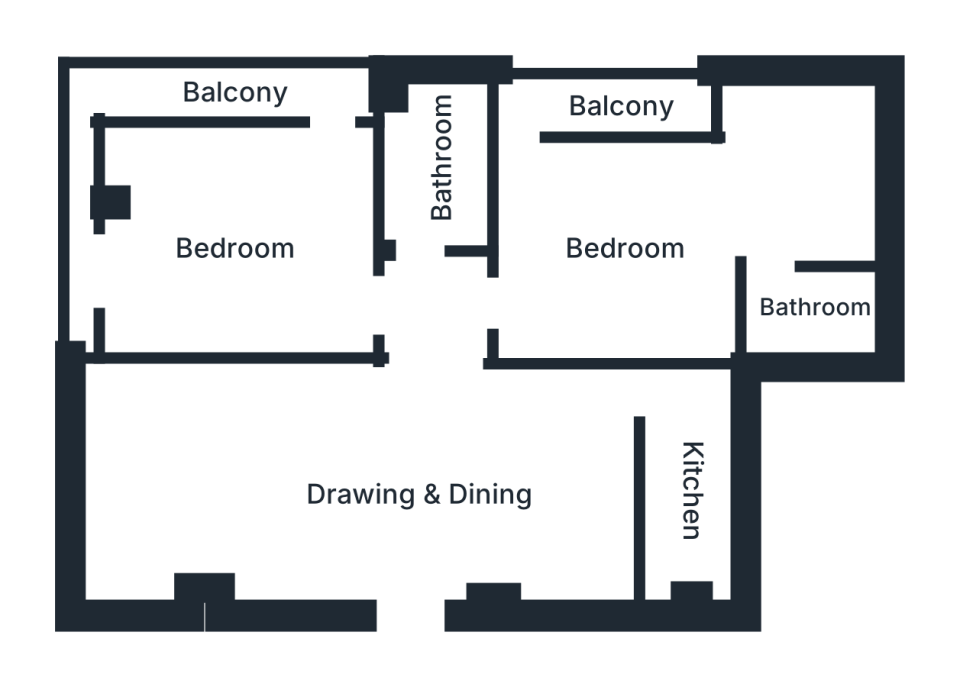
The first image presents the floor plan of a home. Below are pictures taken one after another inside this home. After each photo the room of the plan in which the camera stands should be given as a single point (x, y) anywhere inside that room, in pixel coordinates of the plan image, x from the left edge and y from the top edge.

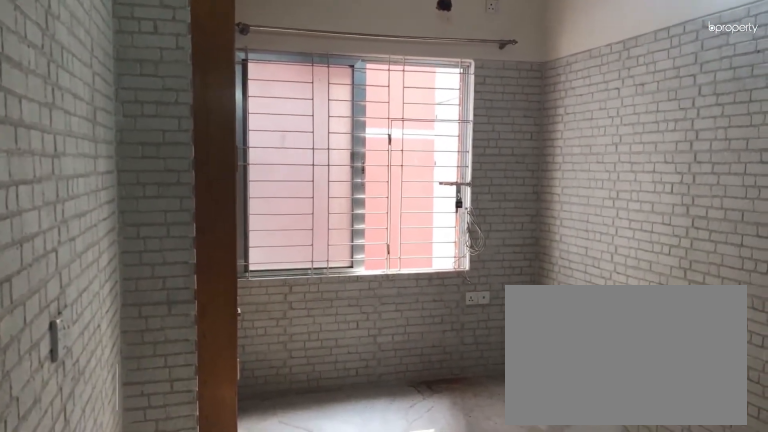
(420, 497)
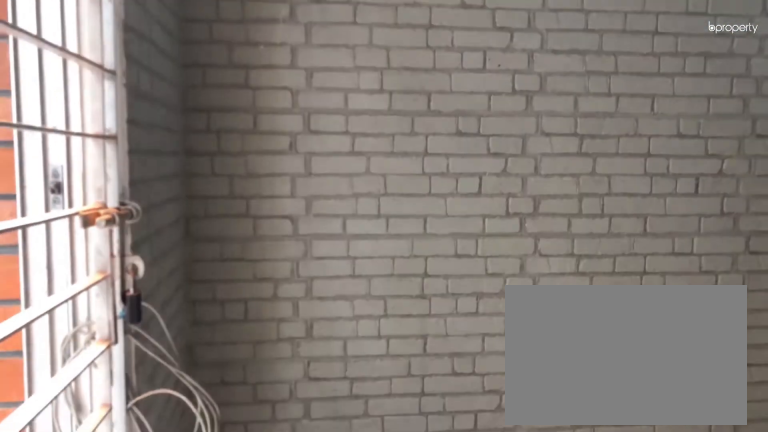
(420, 497)
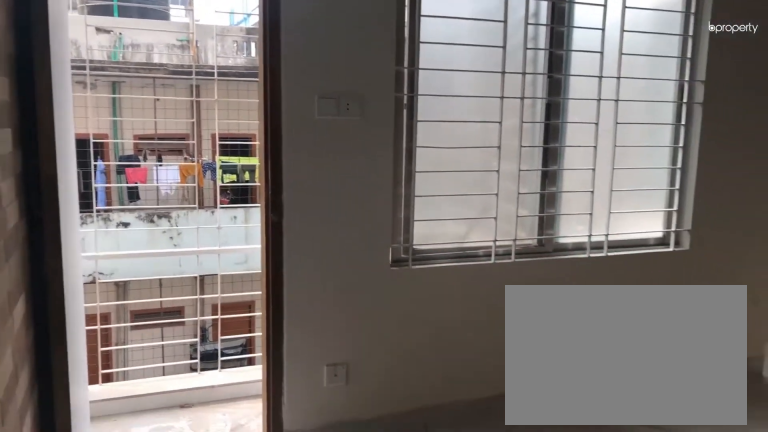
(621, 245)
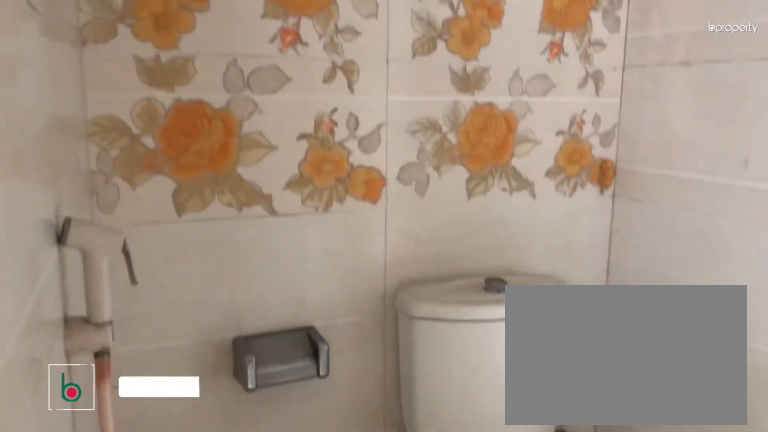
(816, 302)
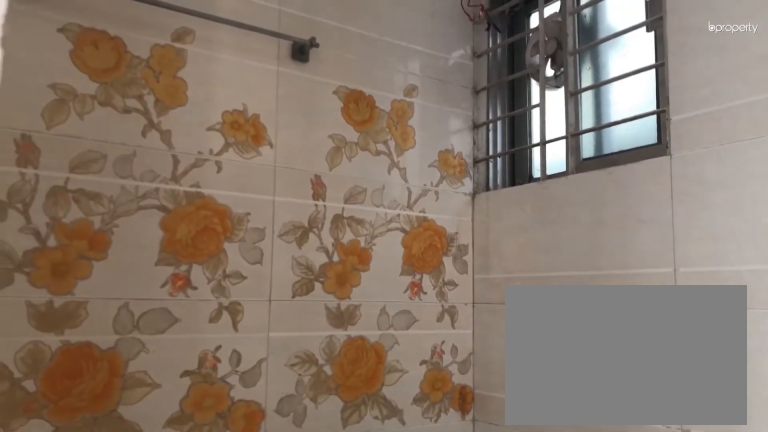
(816, 302)
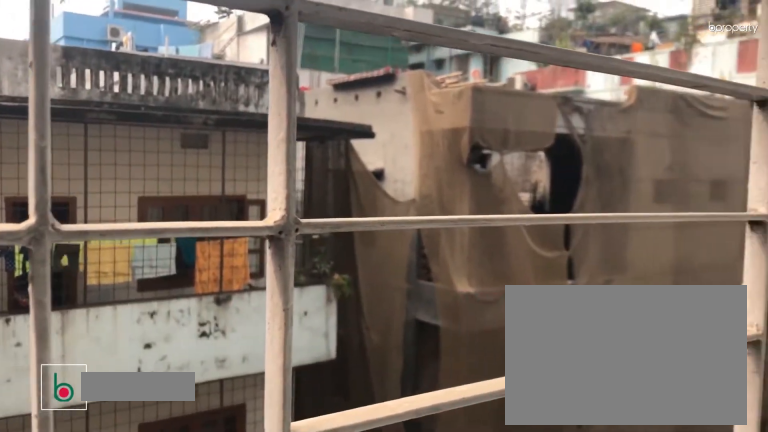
(619, 103)
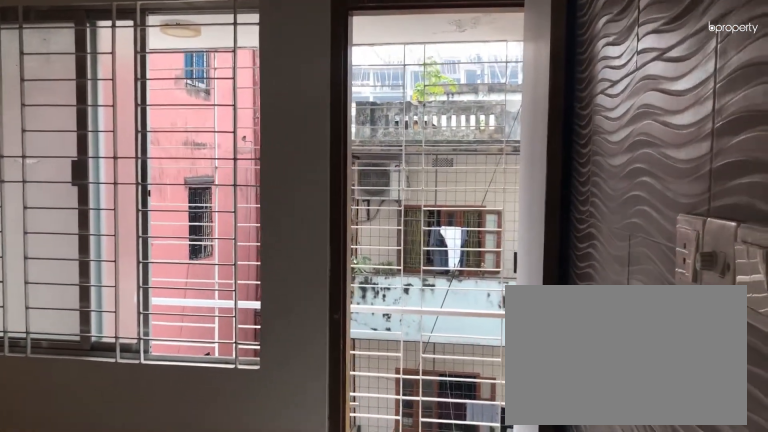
(234, 251)
